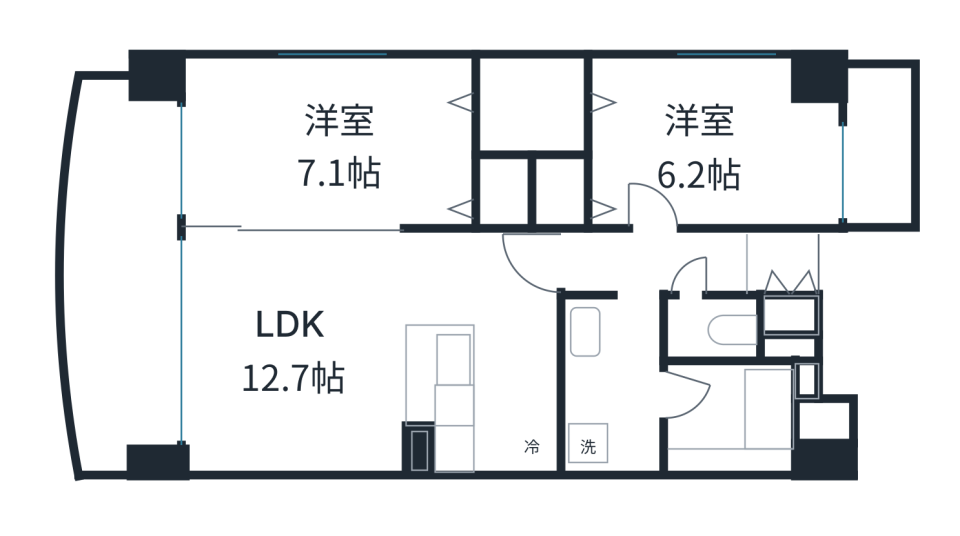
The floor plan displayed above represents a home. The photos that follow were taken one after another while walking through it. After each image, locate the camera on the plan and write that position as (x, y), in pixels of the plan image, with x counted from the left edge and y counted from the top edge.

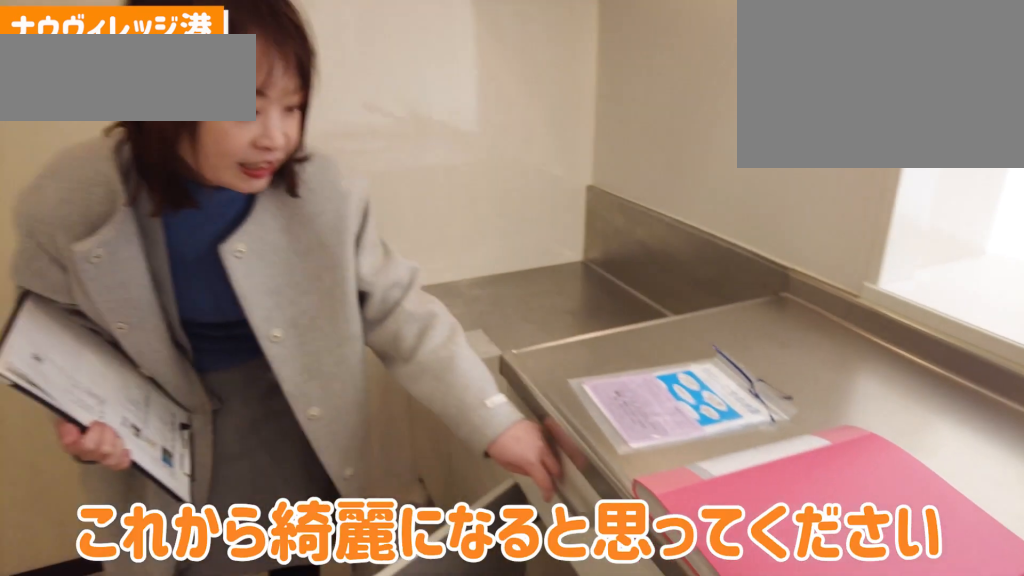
(510, 373)
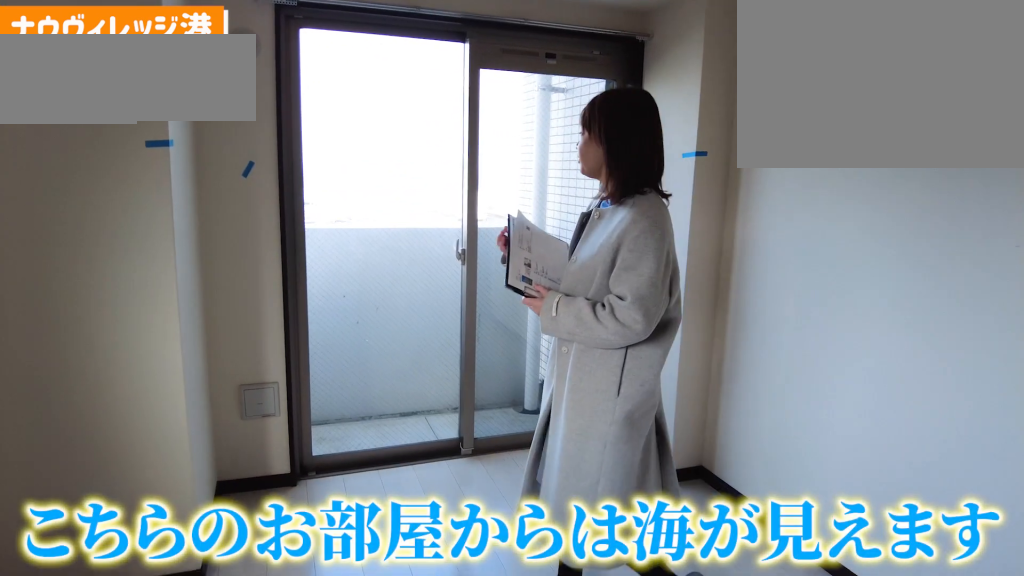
(802, 156)
